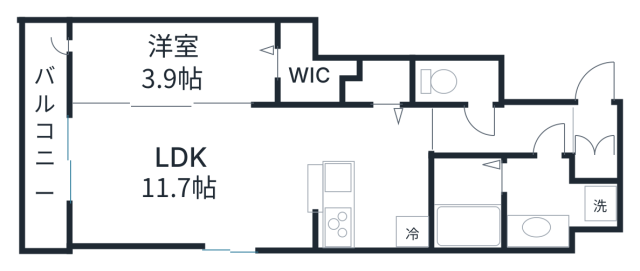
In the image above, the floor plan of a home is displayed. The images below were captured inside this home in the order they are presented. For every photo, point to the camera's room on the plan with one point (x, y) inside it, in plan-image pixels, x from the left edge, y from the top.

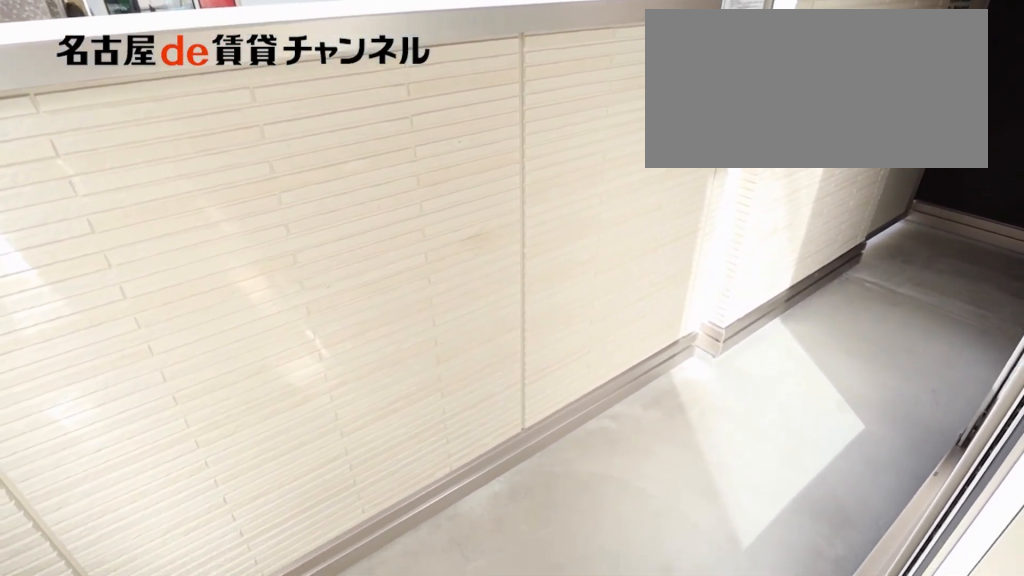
(48, 137)
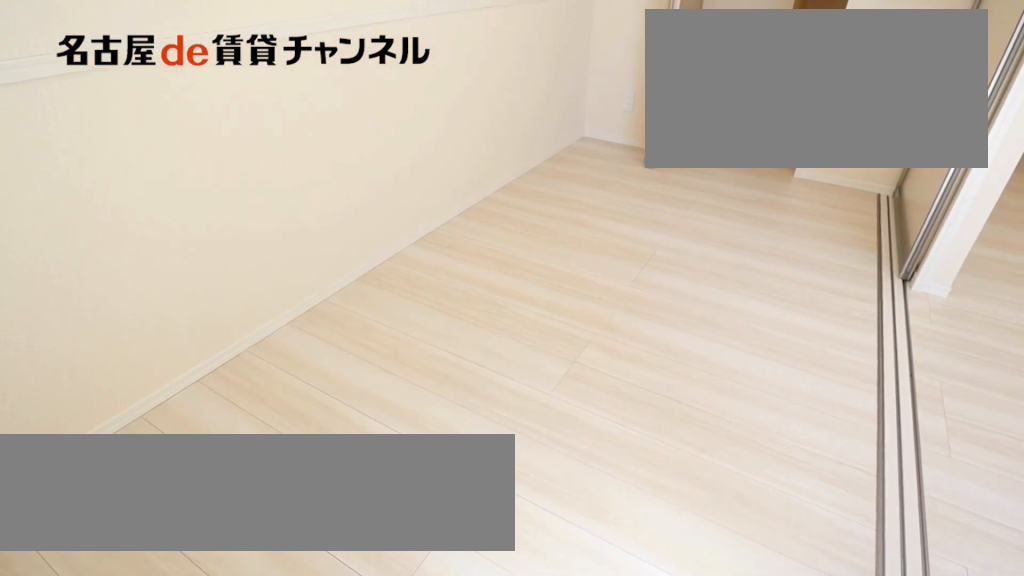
(174, 64)
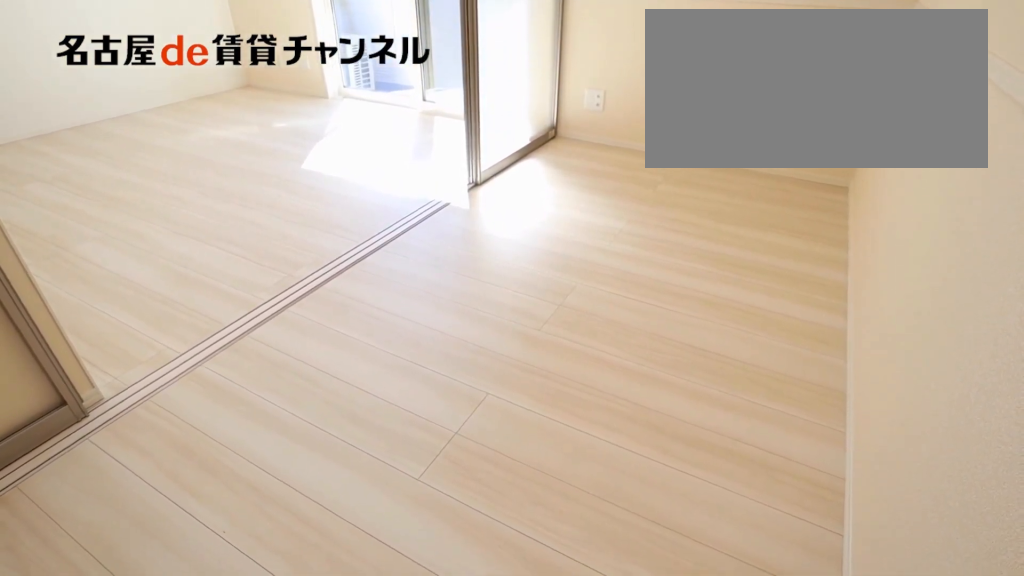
(174, 64)
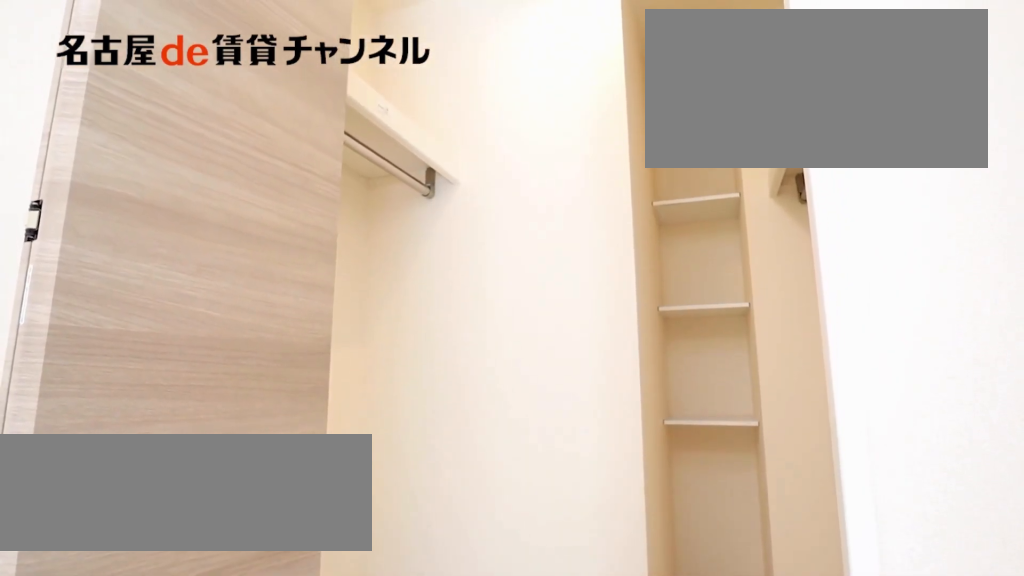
(307, 71)
